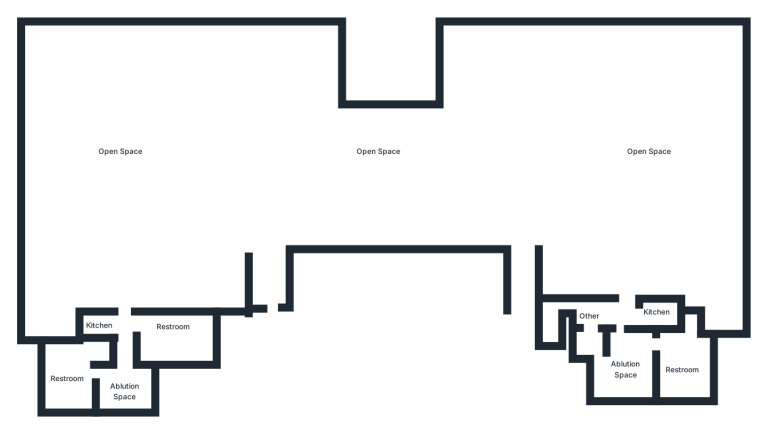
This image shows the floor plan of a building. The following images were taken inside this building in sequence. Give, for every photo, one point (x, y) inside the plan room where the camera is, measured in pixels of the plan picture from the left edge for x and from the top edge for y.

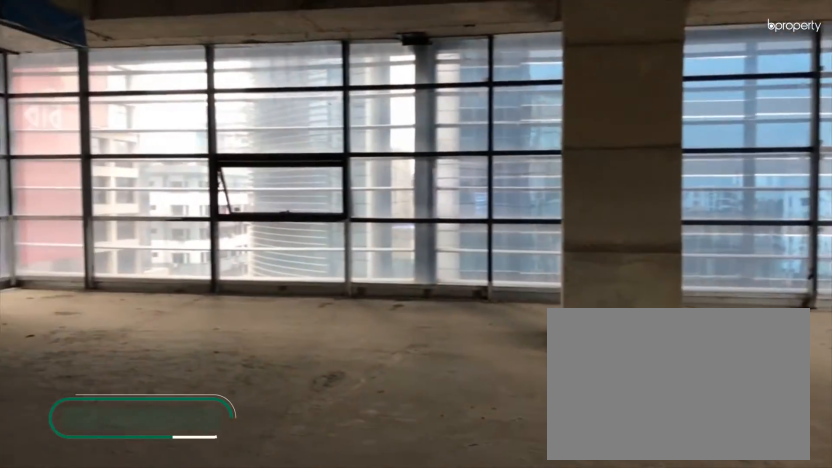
(137, 174)
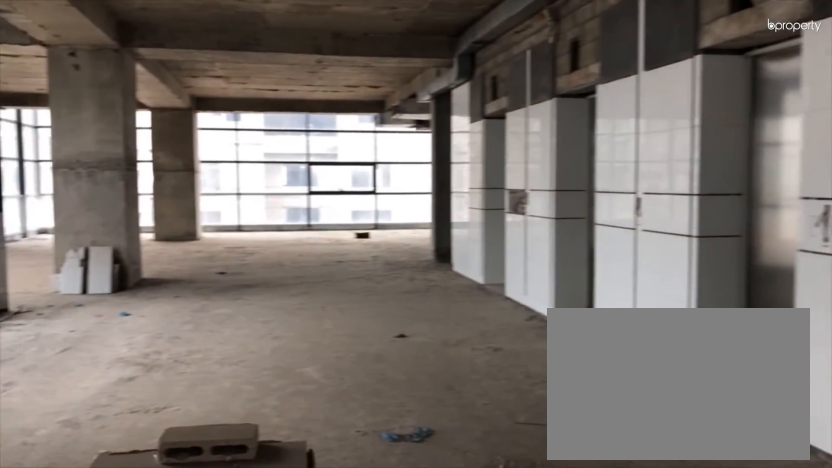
(137, 174)
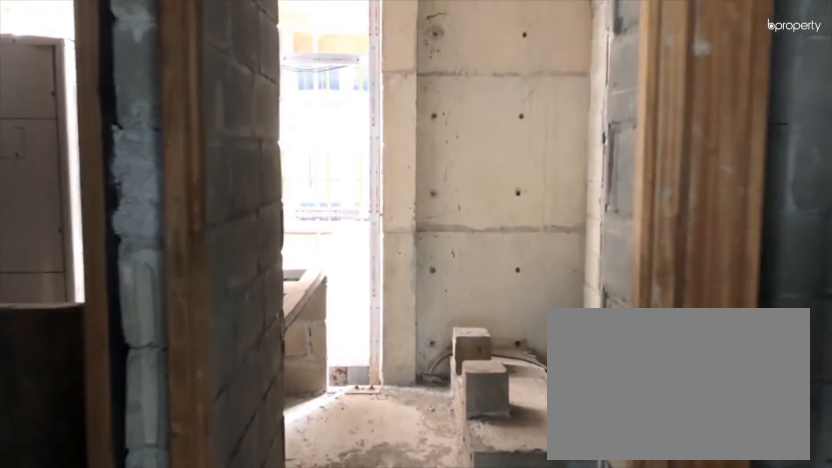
(125, 367)
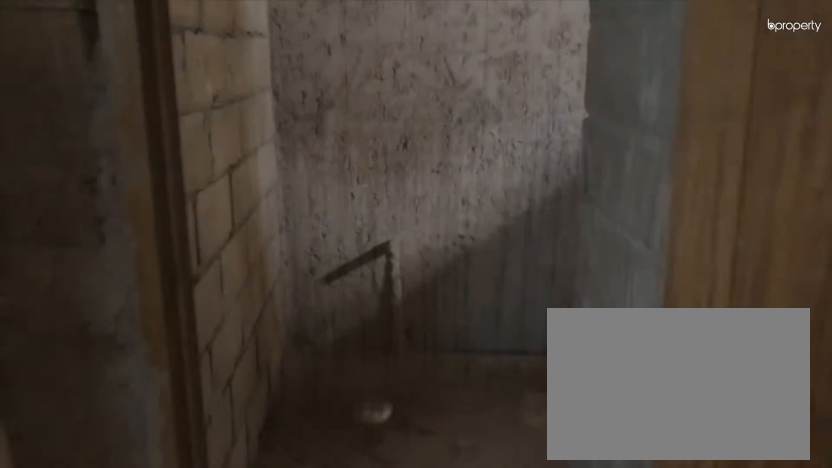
(103, 380)
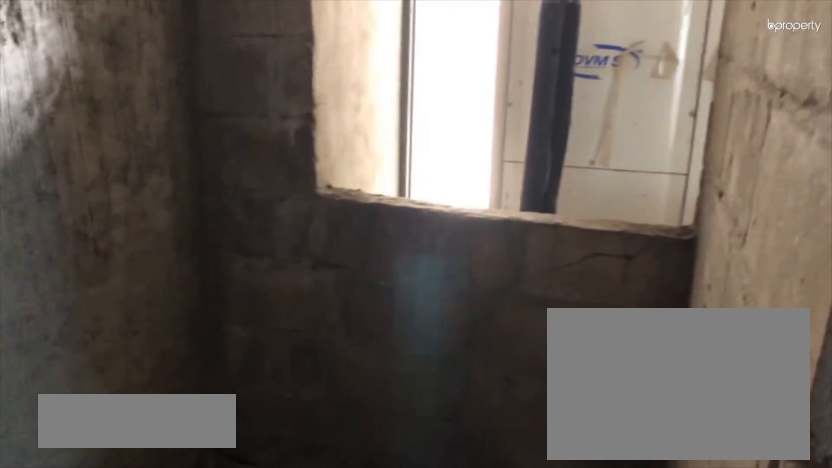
(199, 333)
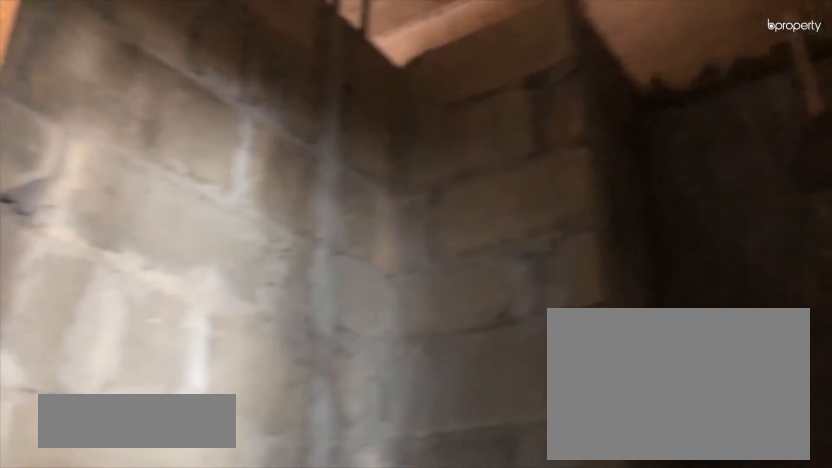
(100, 323)
